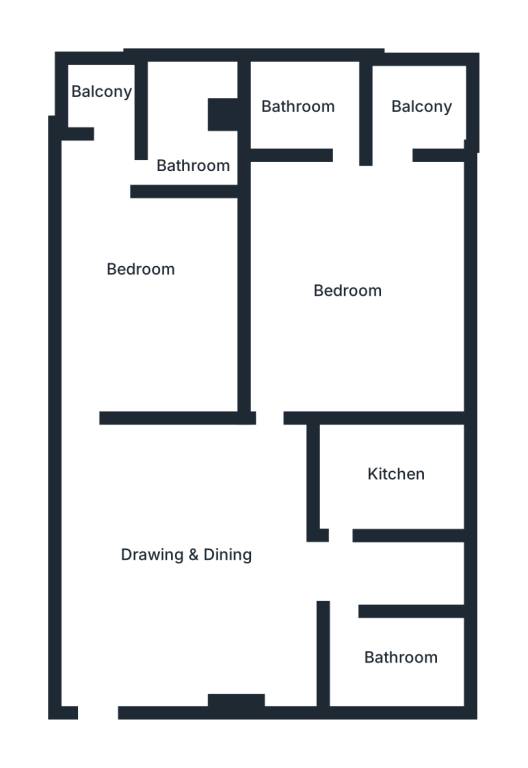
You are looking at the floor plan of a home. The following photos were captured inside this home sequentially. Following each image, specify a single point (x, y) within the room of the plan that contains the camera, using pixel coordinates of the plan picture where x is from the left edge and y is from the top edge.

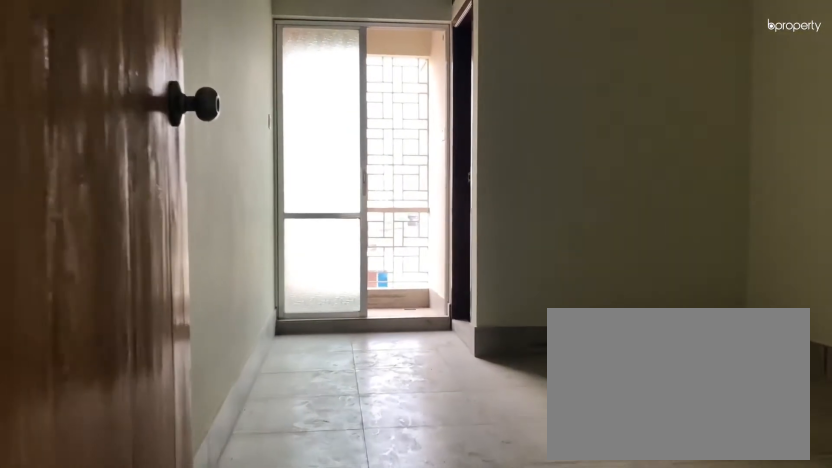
(96, 435)
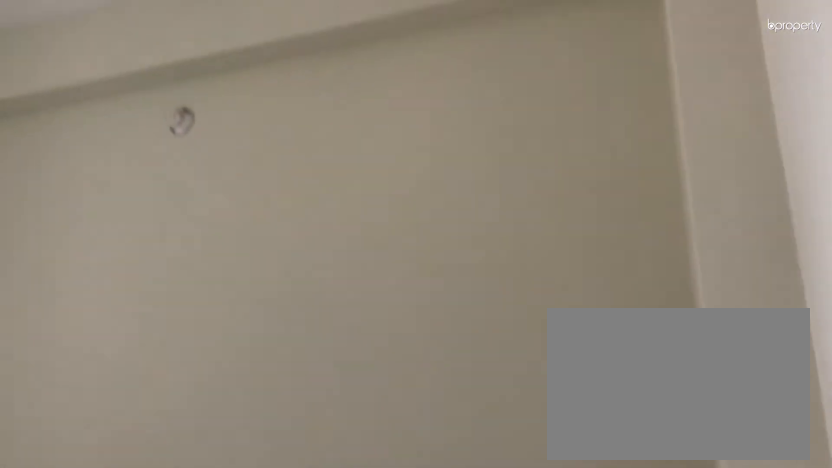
(136, 259)
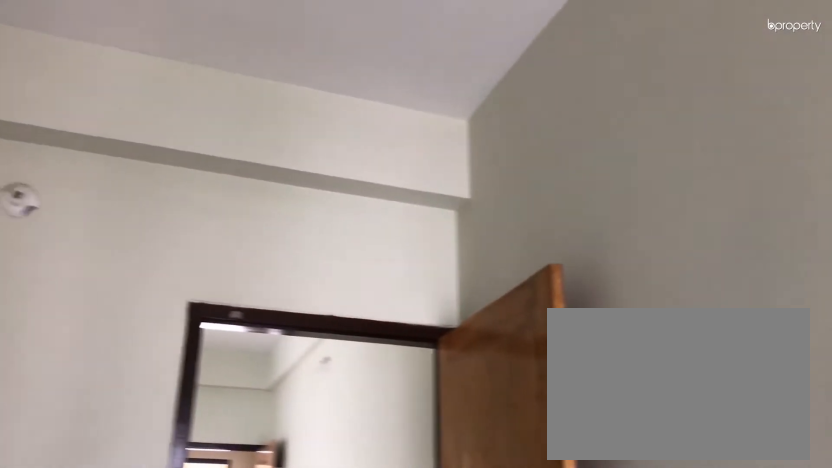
(127, 249)
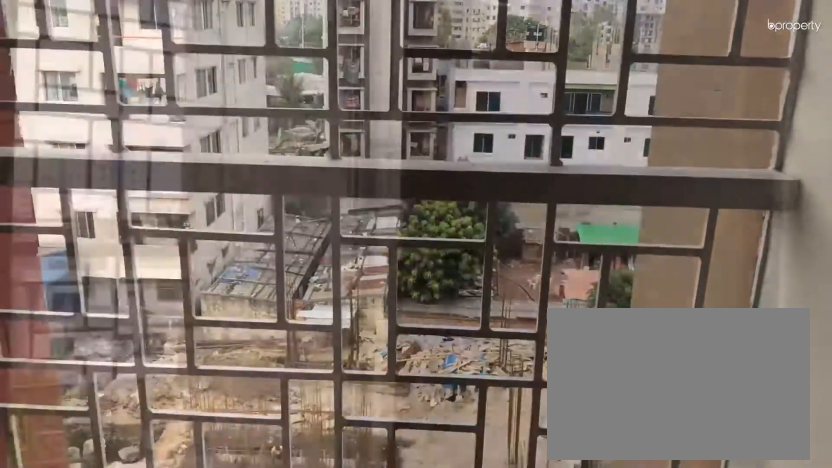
(109, 106)
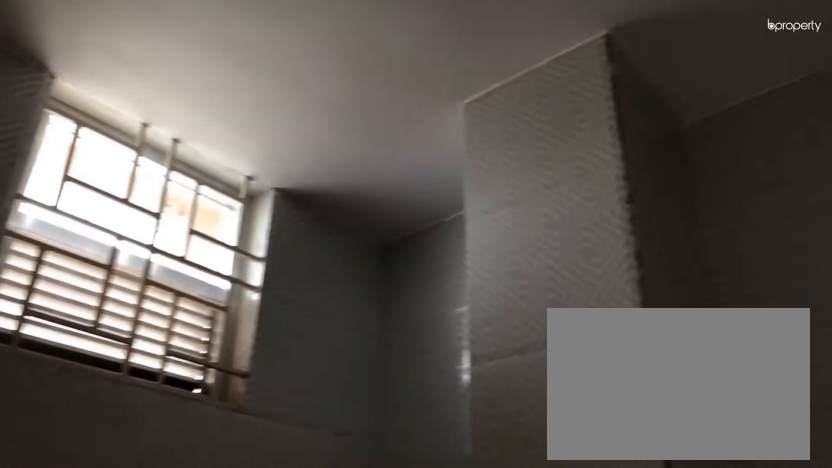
(188, 121)
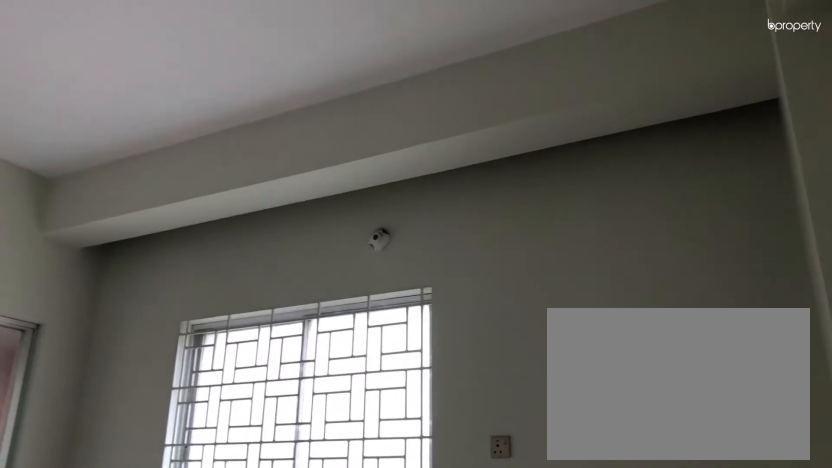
(364, 253)
